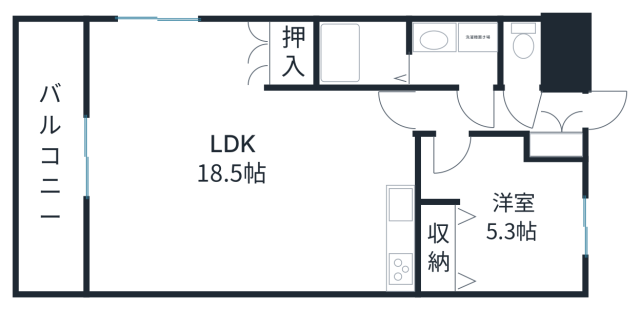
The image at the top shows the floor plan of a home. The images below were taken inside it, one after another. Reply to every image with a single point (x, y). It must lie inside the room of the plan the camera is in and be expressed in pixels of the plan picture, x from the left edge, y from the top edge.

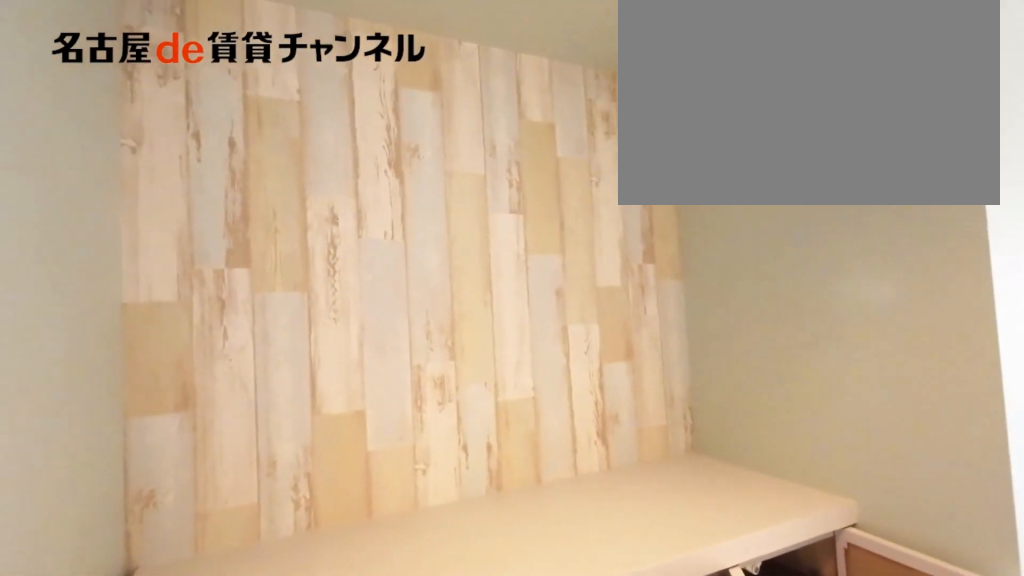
(560, 126)
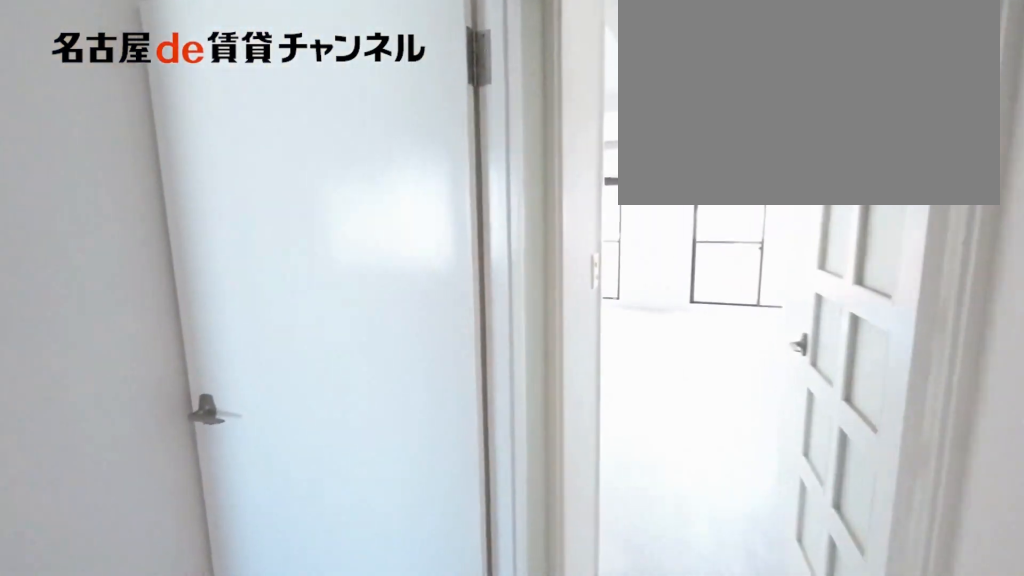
(477, 111)
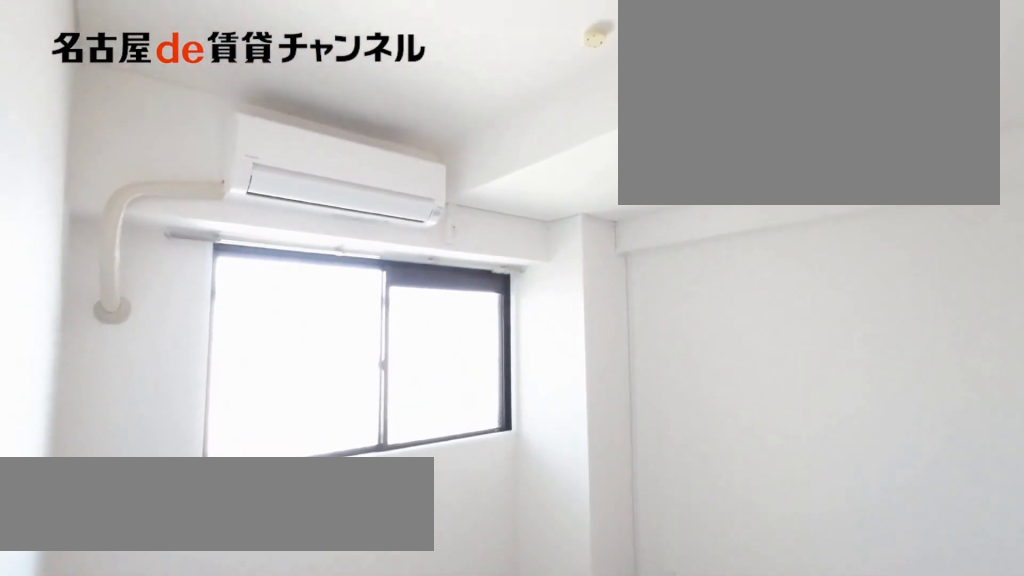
(501, 217)
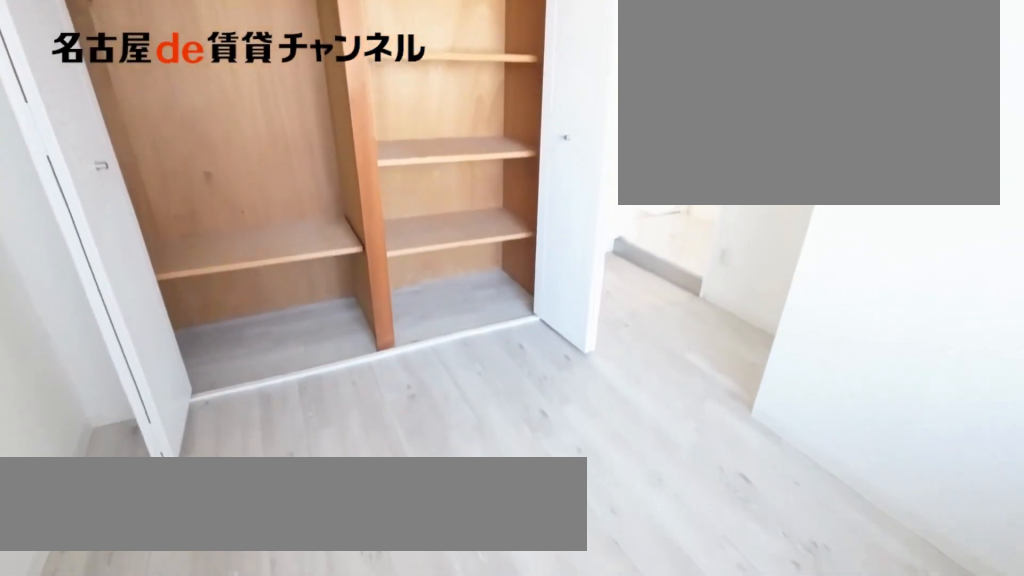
(501, 217)
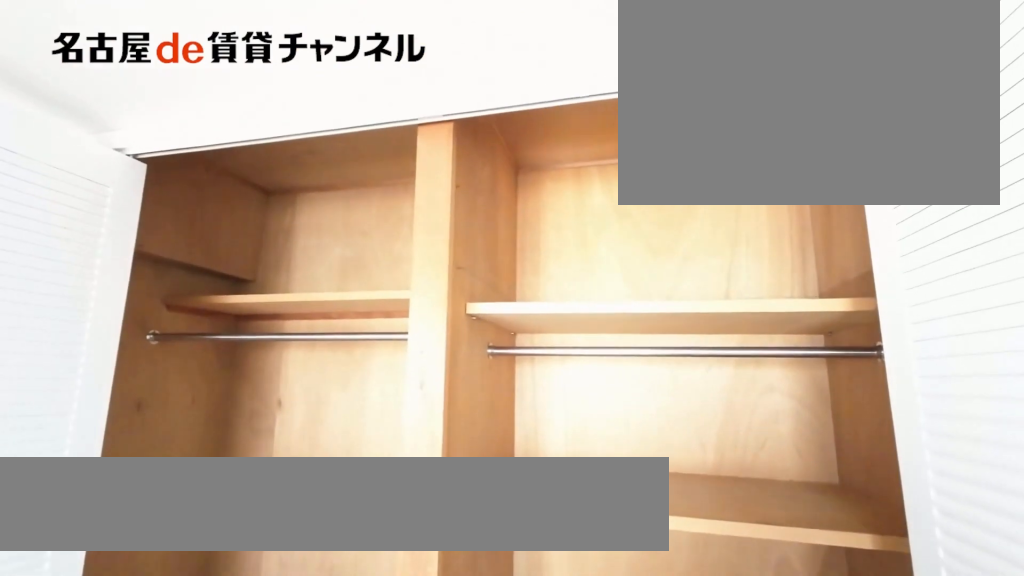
(434, 245)
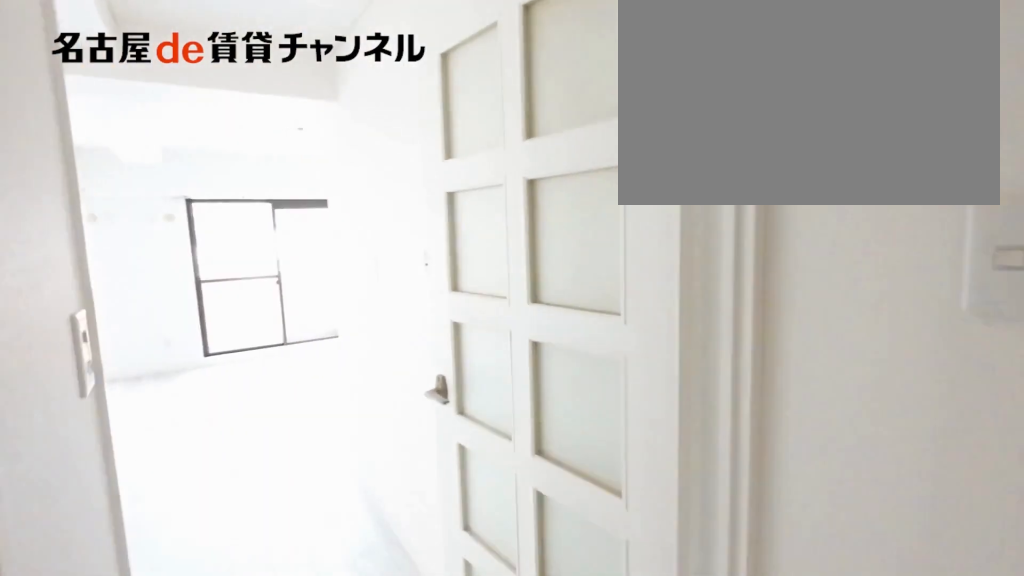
(441, 110)
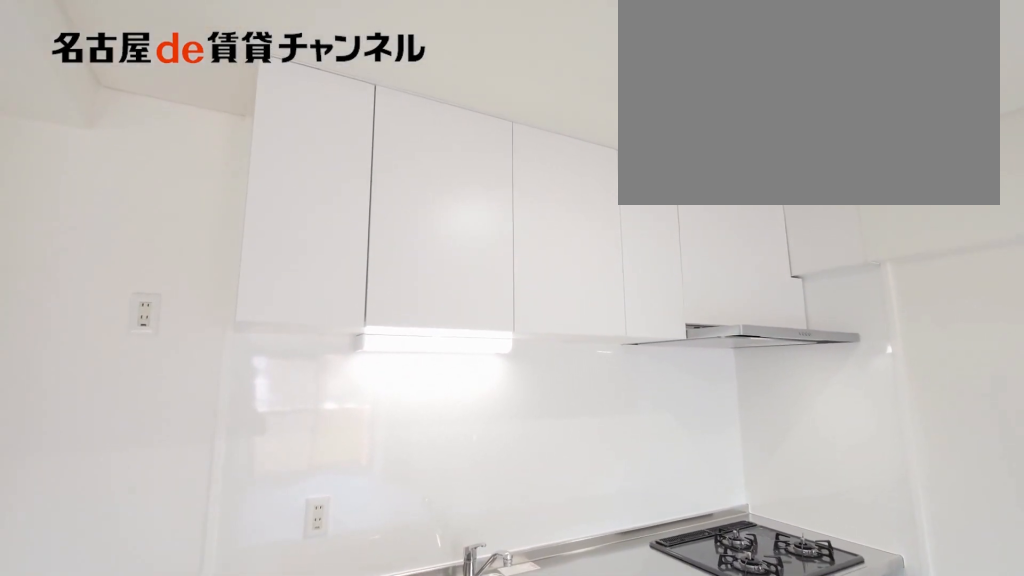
(407, 251)
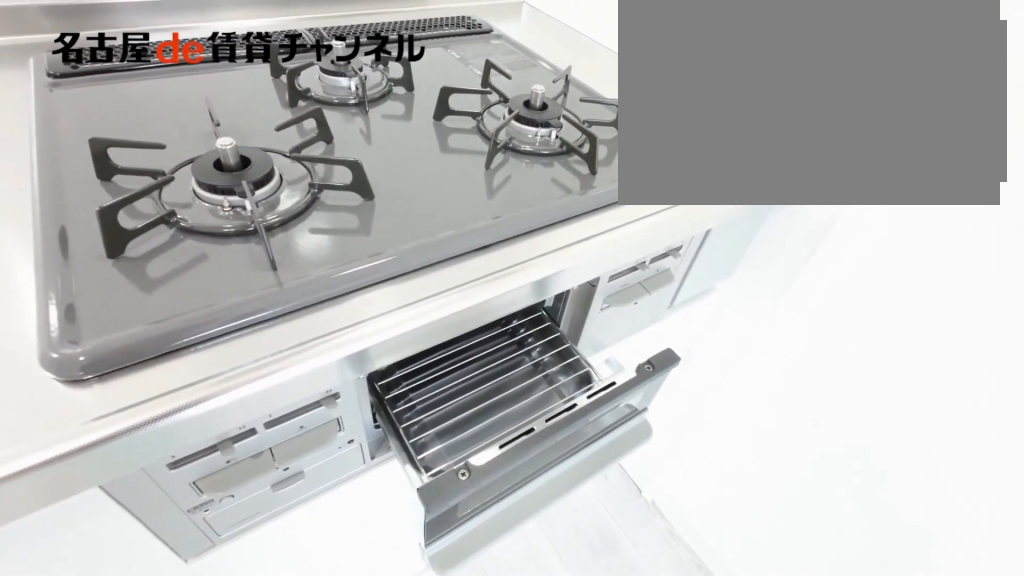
(407, 251)
